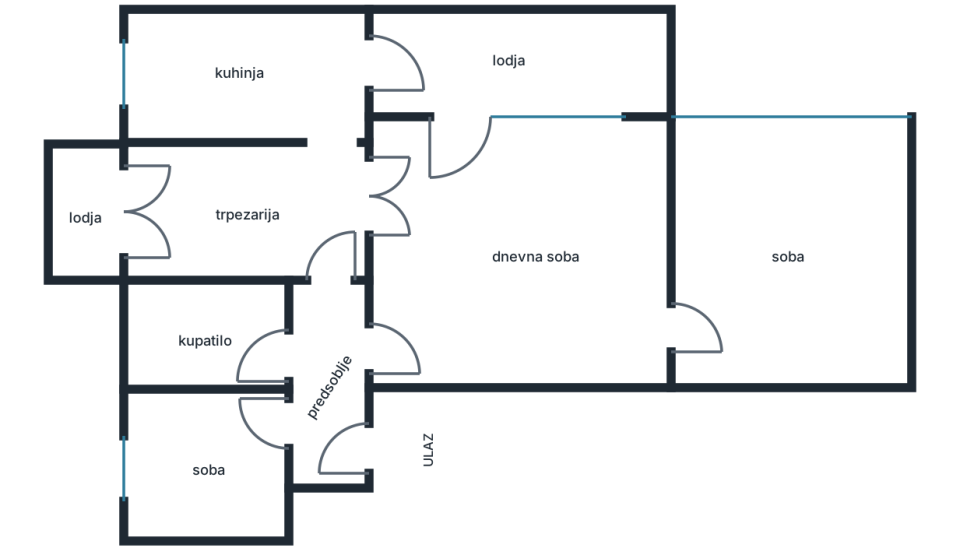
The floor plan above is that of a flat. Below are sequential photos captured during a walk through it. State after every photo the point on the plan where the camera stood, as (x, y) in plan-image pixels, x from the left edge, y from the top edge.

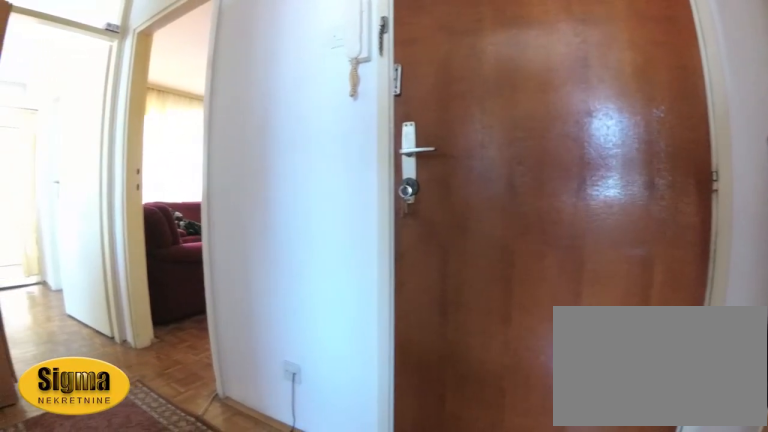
(294, 447)
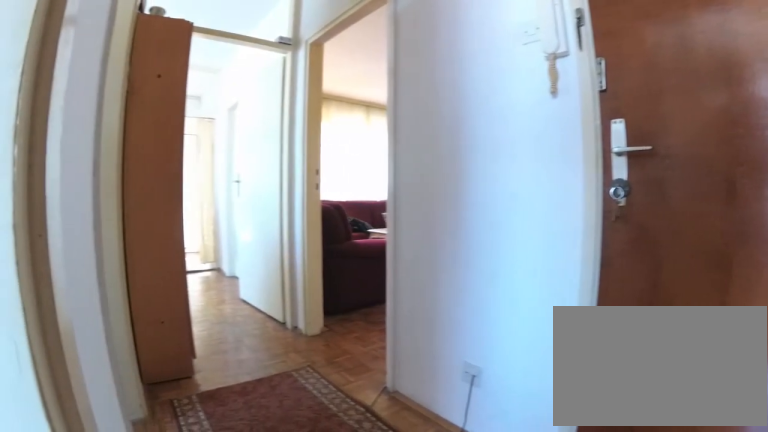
(313, 453)
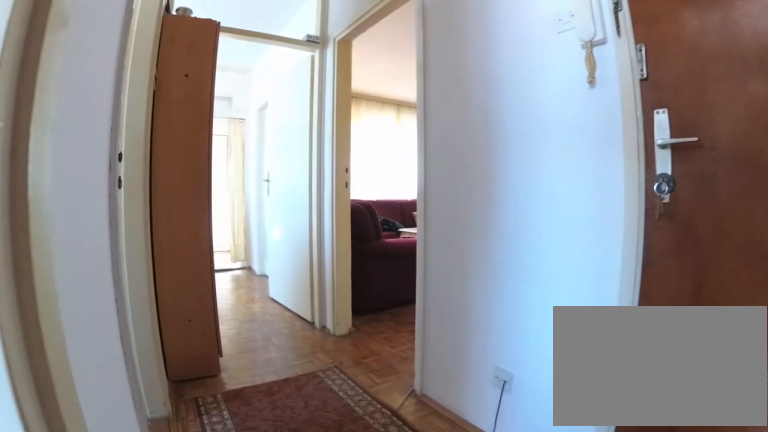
(321, 455)
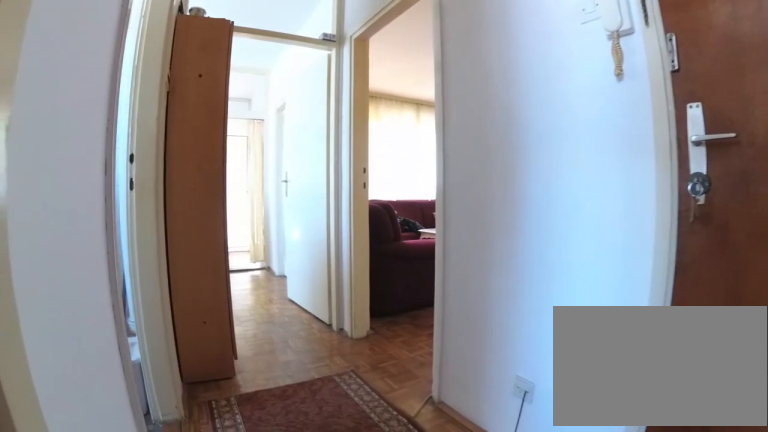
(328, 455)
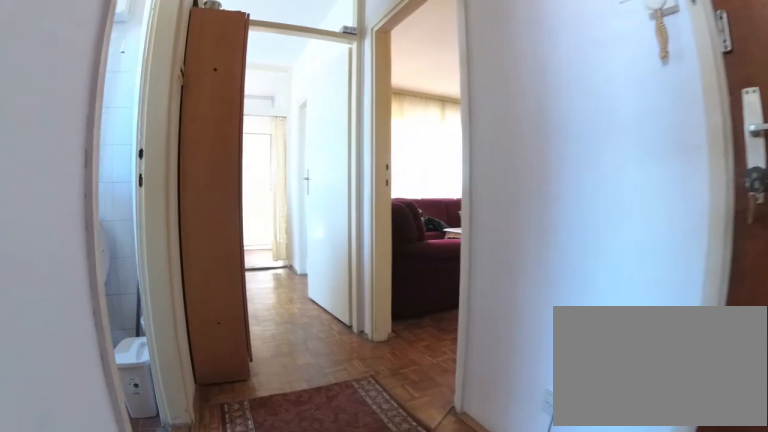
(330, 454)
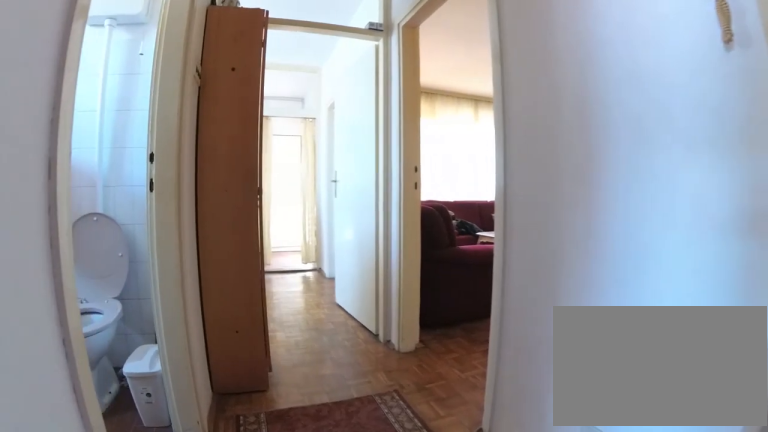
(332, 454)
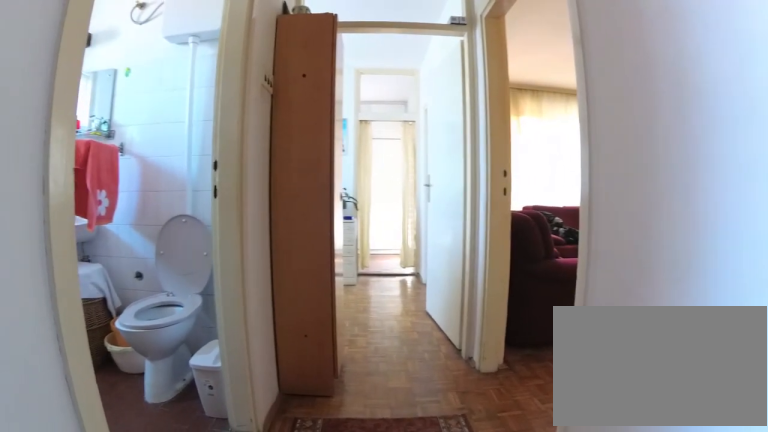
(335, 450)
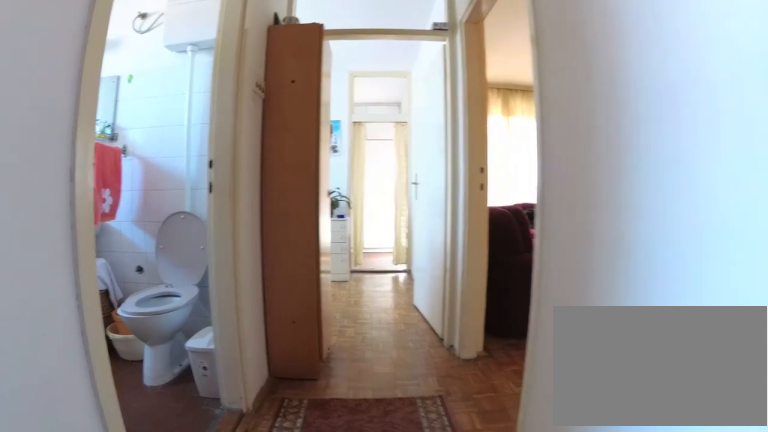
(323, 444)
